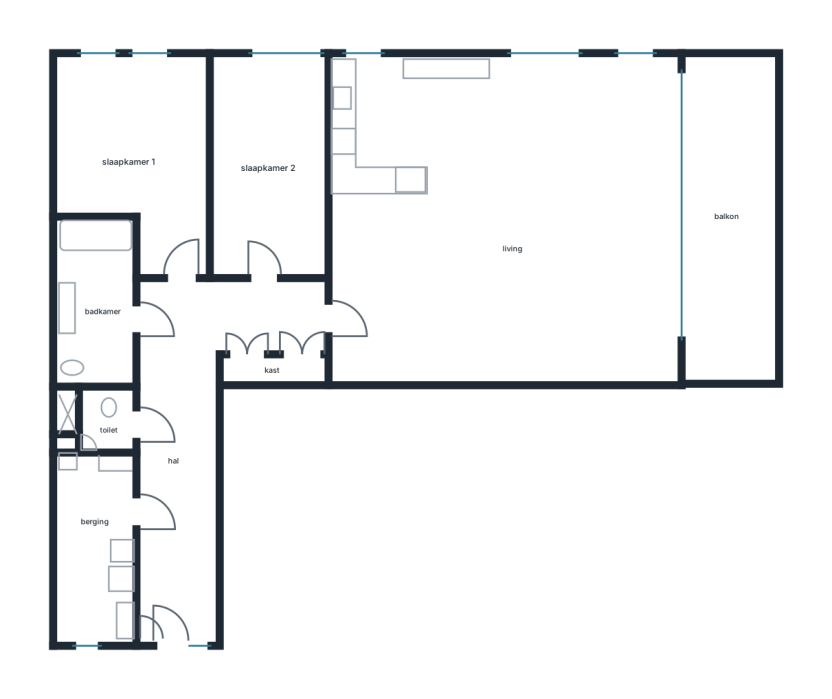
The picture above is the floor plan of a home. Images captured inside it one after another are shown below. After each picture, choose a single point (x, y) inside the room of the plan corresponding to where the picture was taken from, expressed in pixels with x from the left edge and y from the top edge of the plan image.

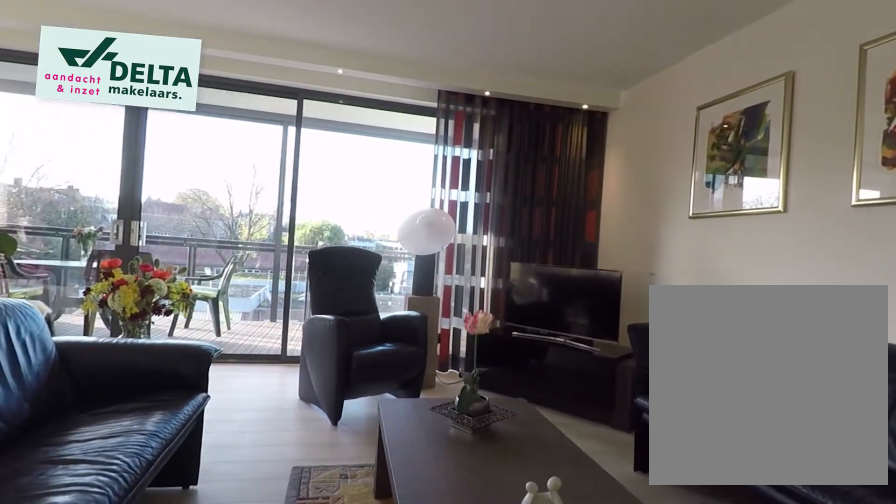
(506, 218)
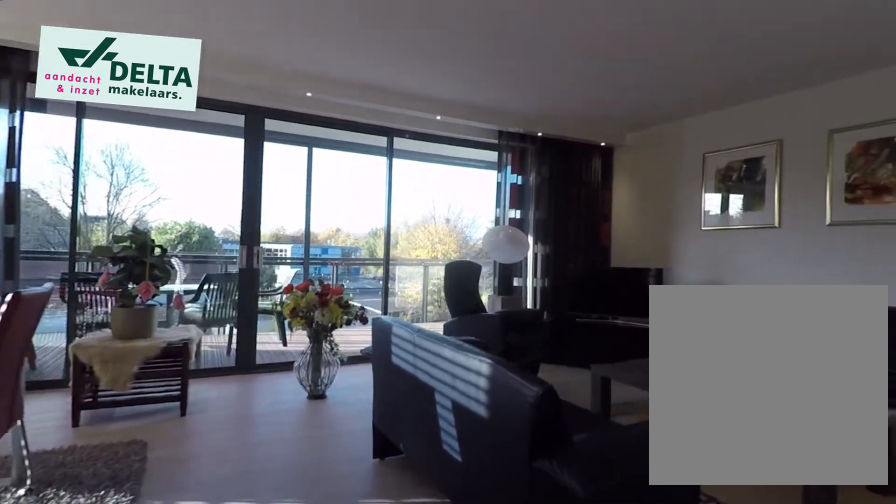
(506, 218)
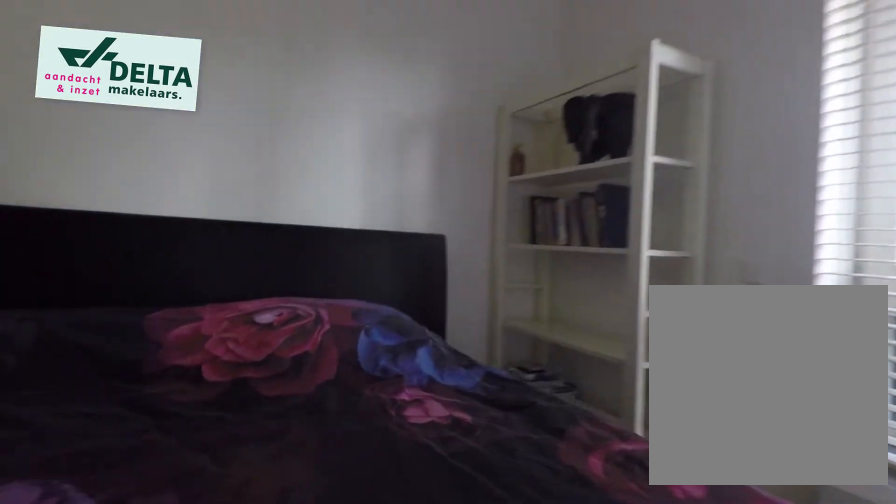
(130, 166)
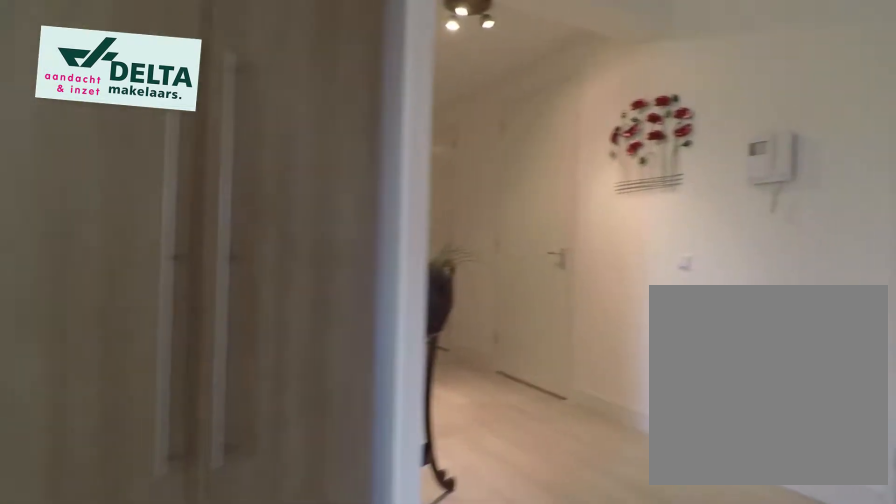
(192, 431)
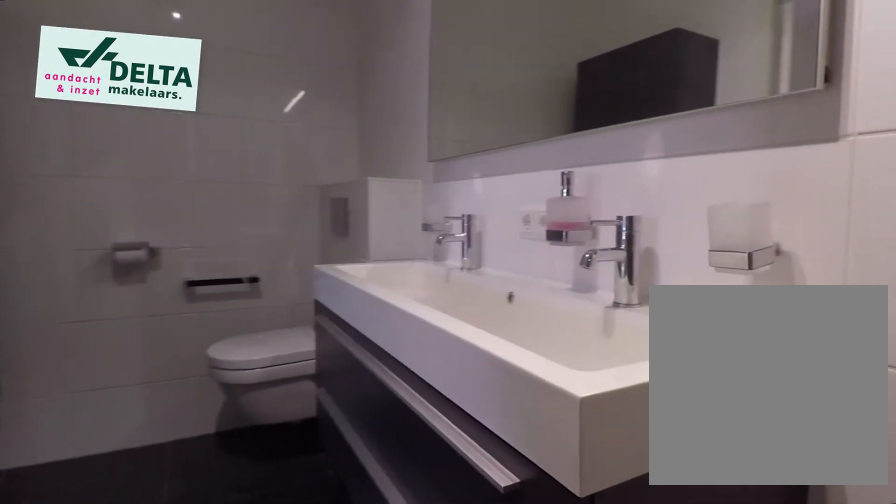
(93, 301)
